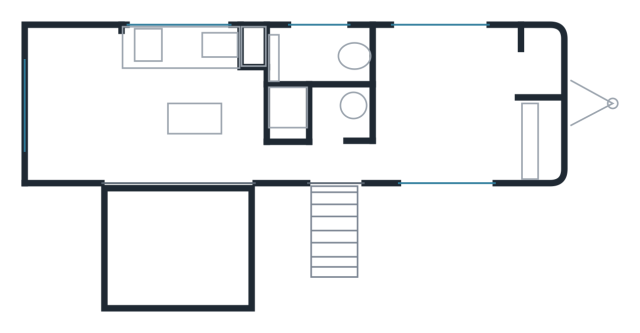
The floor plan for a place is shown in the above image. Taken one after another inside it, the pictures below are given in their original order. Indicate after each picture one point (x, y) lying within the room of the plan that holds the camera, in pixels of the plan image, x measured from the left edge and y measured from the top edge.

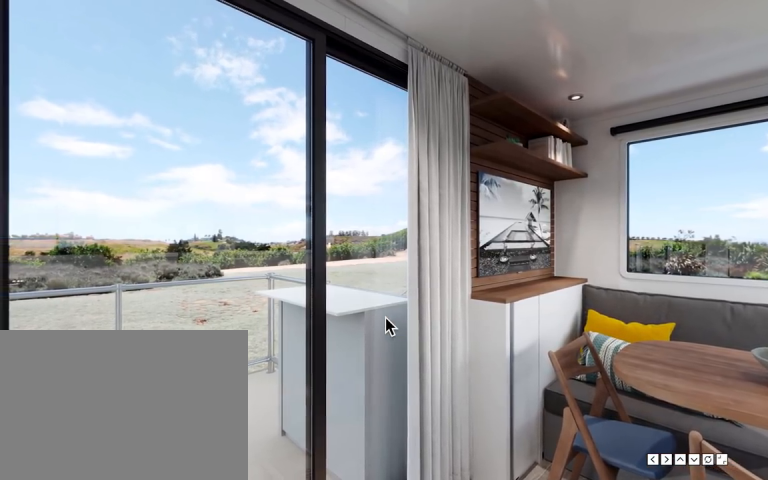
(193, 110)
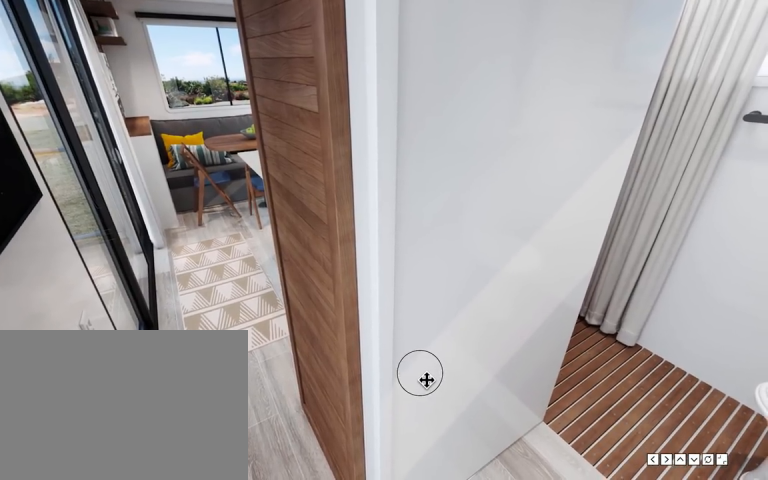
(321, 163)
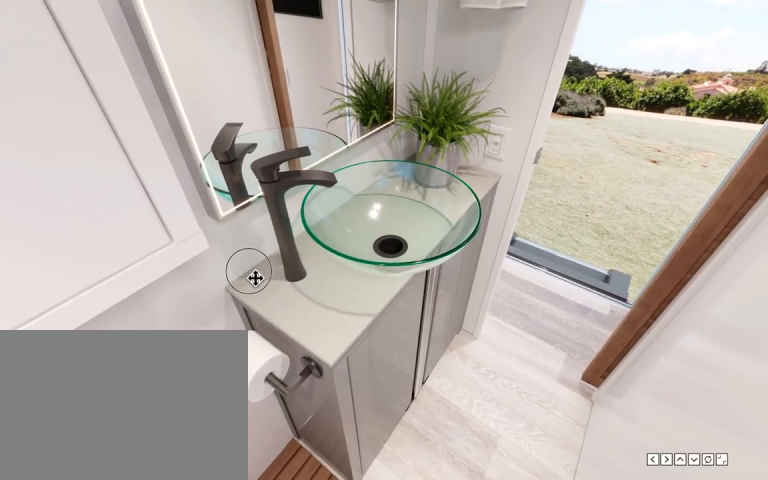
(325, 91)
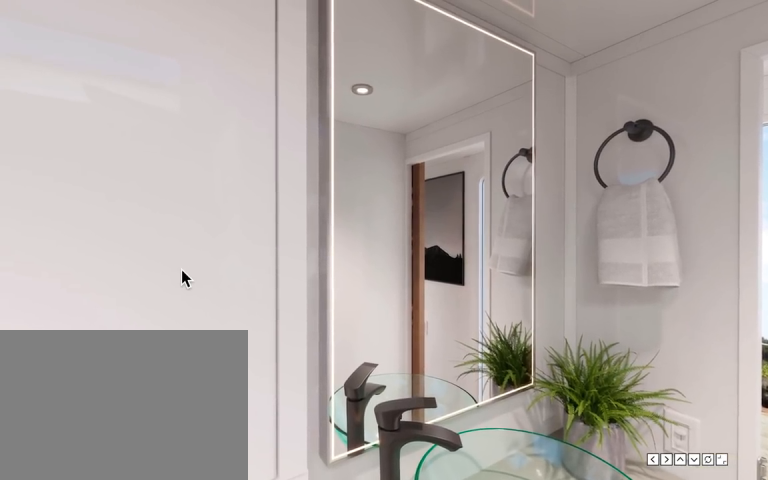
(321, 111)
